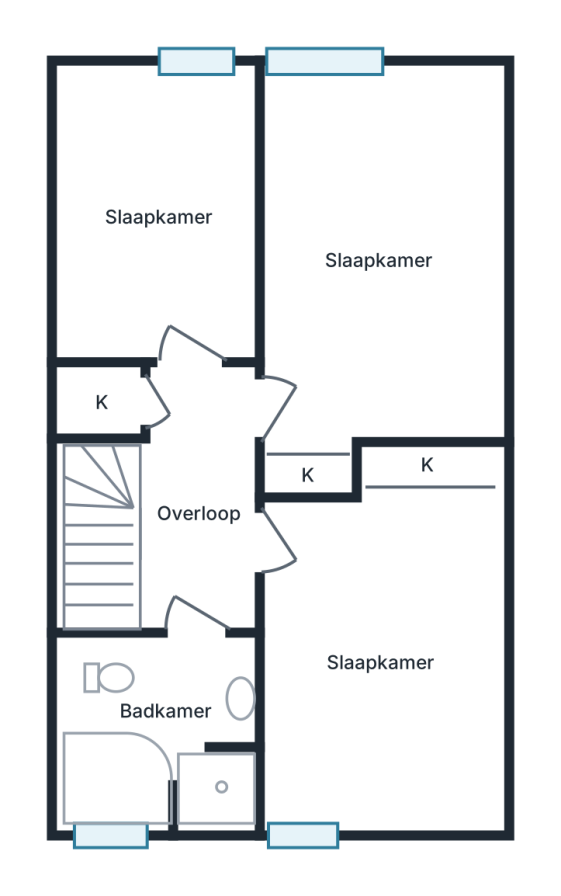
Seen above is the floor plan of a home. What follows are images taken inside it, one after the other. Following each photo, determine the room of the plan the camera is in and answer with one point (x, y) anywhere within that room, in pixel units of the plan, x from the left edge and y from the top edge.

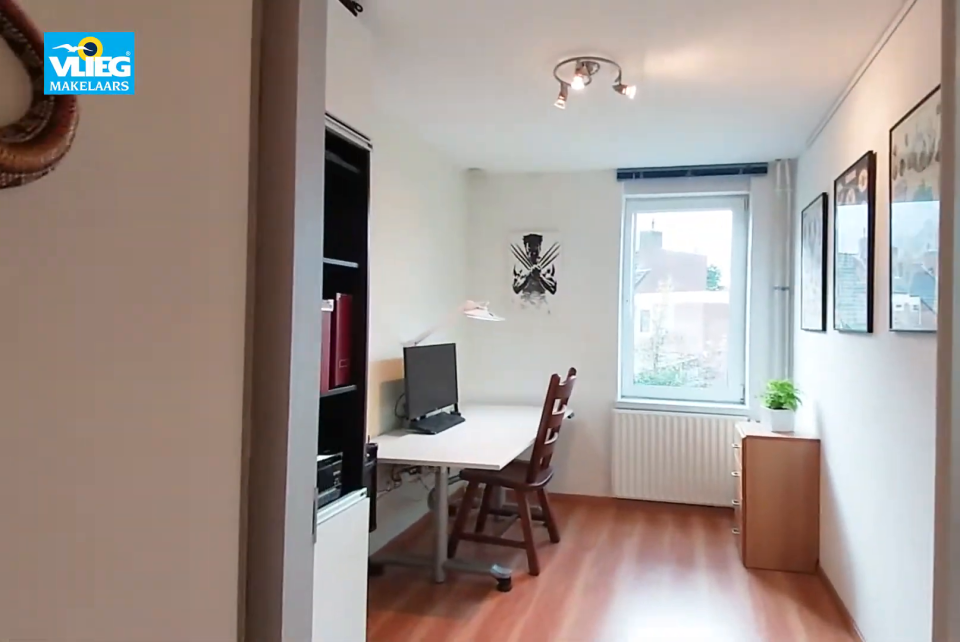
(197, 498)
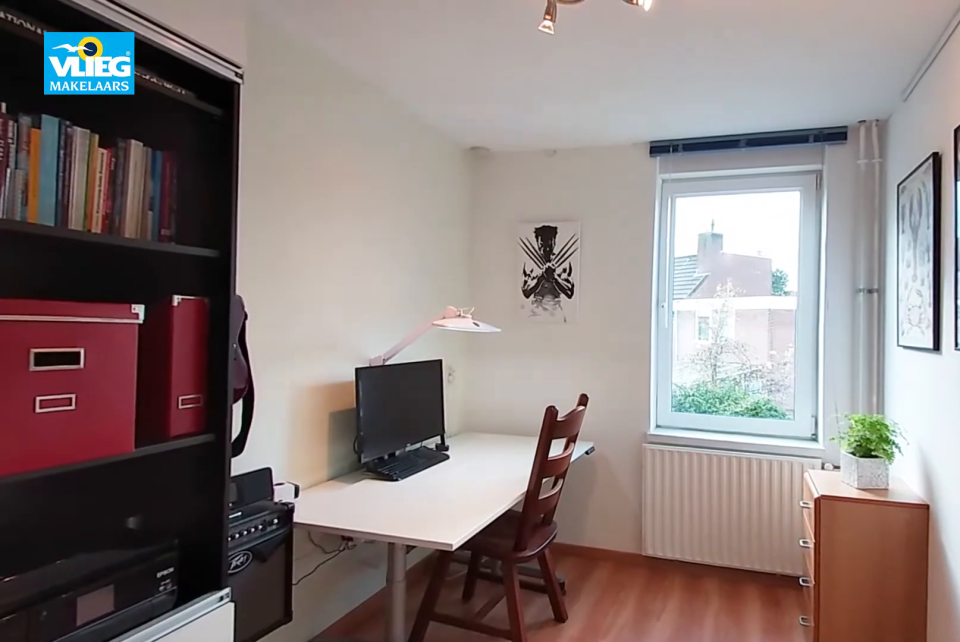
(143, 219)
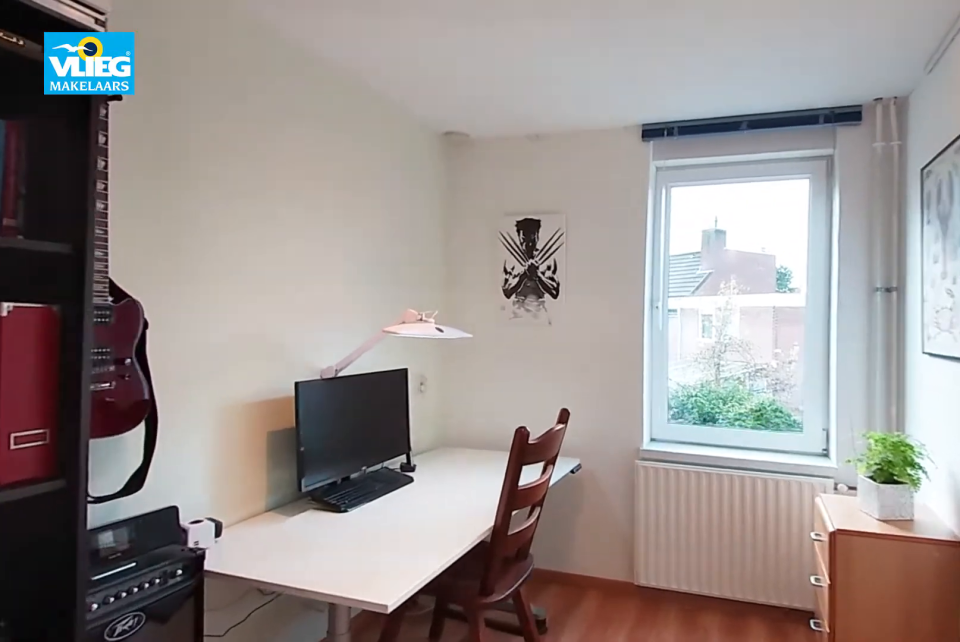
(143, 219)
